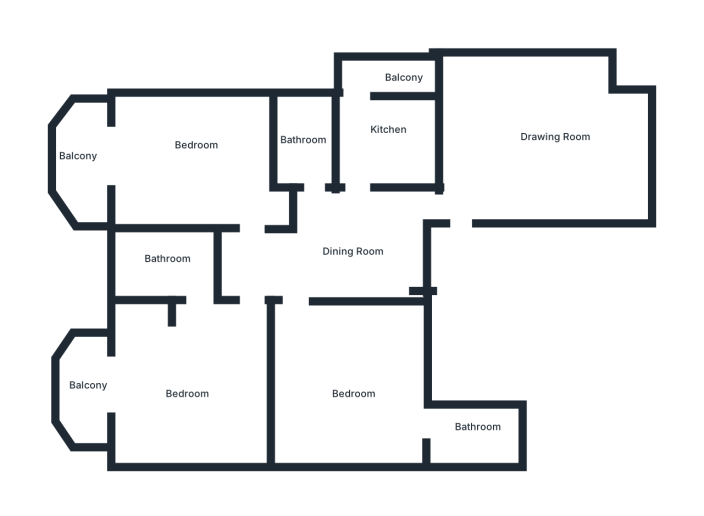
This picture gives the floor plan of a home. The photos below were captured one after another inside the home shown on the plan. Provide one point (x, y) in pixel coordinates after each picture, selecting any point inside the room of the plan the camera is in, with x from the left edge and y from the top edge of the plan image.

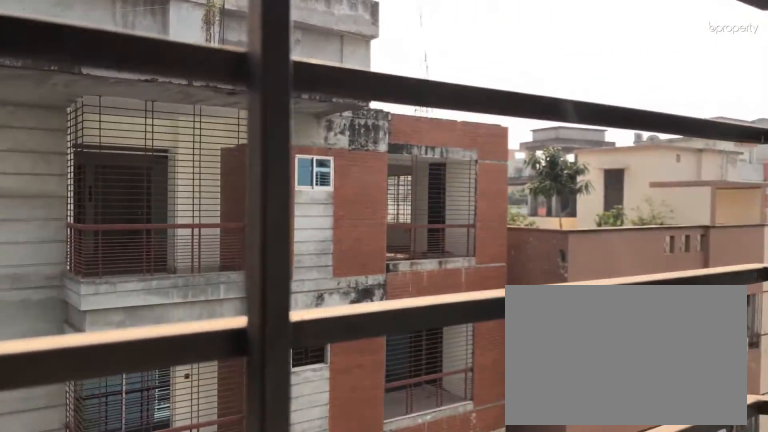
(74, 164)
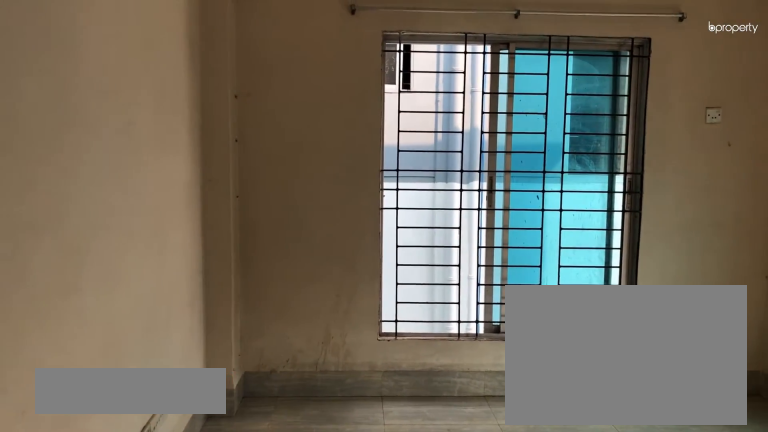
(196, 403)
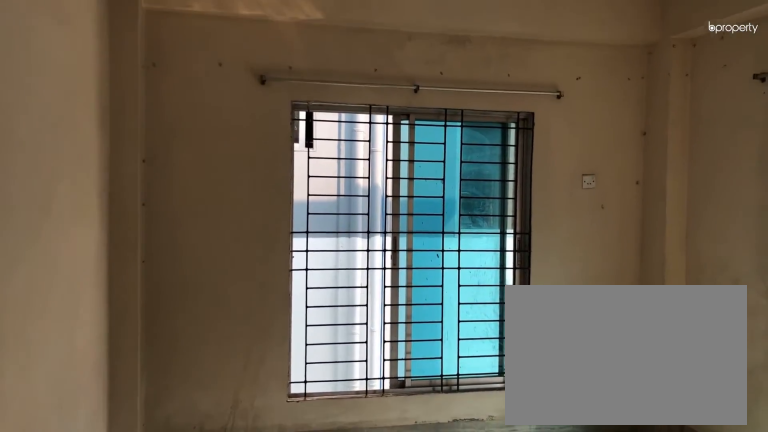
(196, 403)
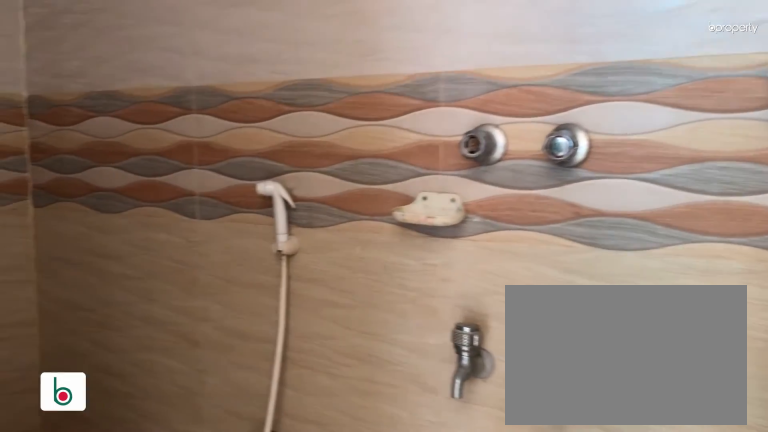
(163, 258)
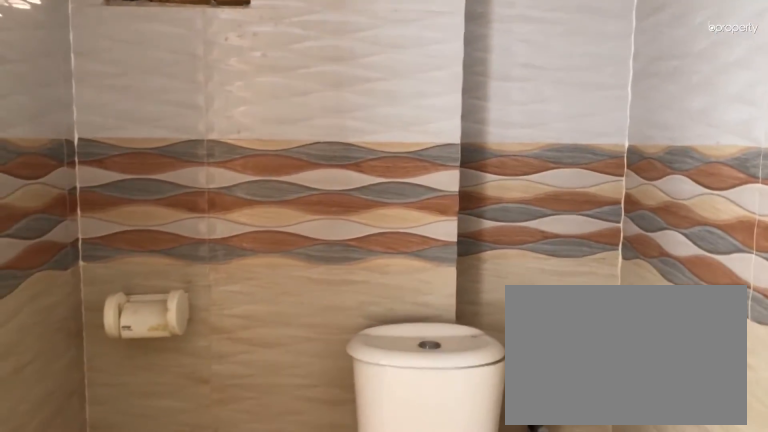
(163, 258)
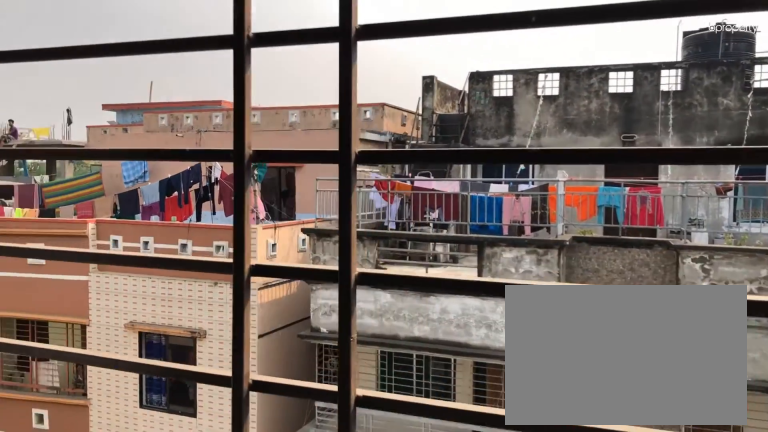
(95, 392)
